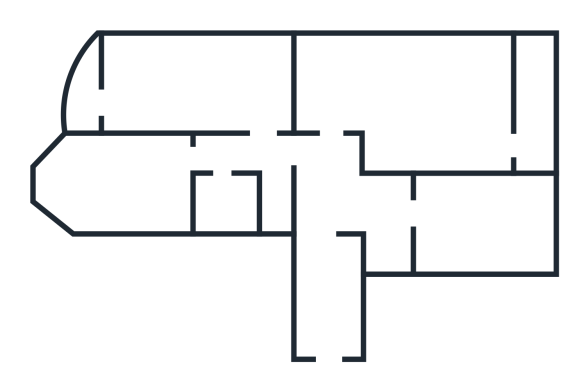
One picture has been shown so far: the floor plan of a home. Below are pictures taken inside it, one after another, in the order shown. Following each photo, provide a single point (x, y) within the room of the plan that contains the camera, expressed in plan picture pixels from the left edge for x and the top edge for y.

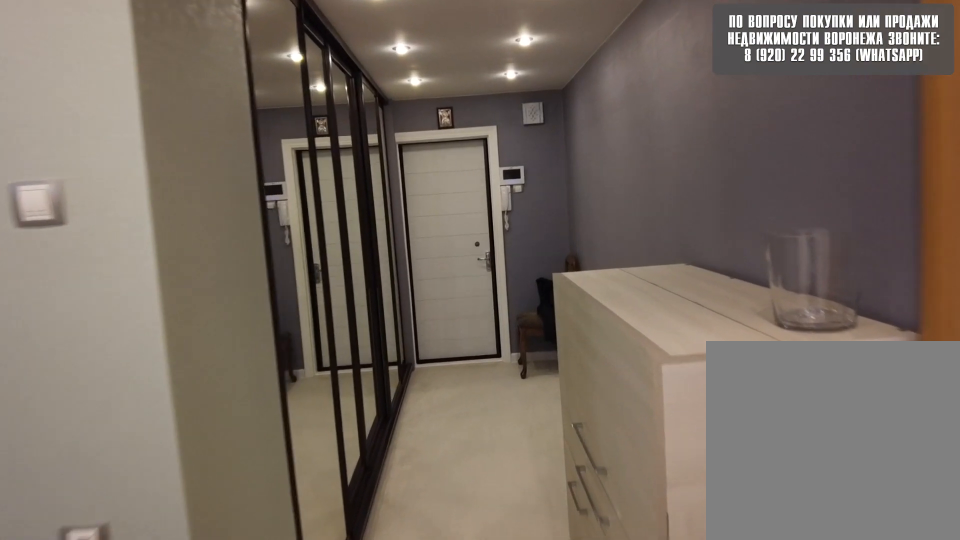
(332, 341)
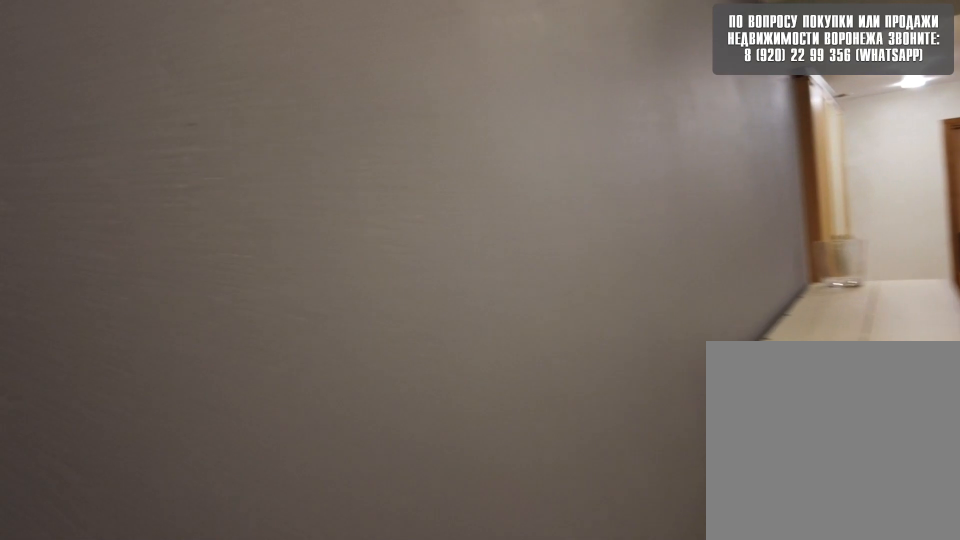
(332, 341)
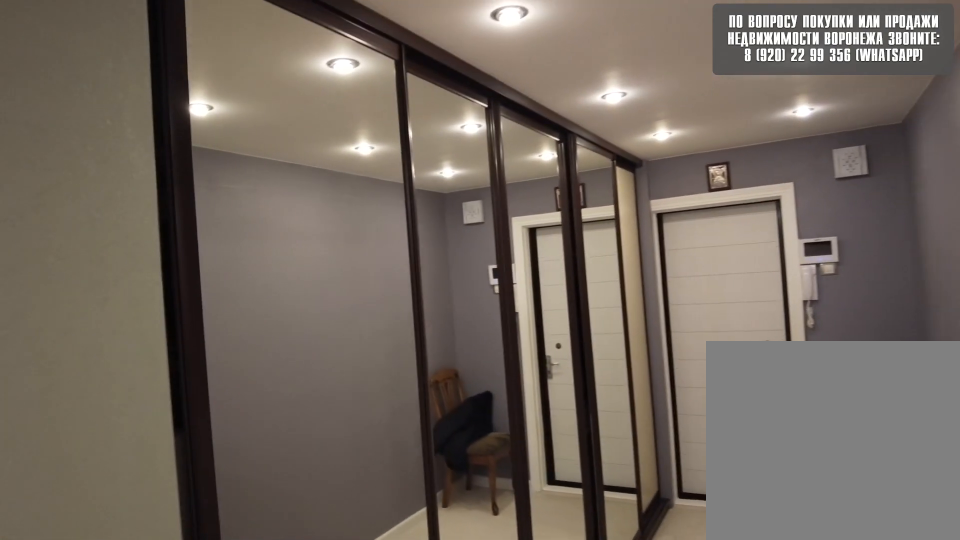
(332, 210)
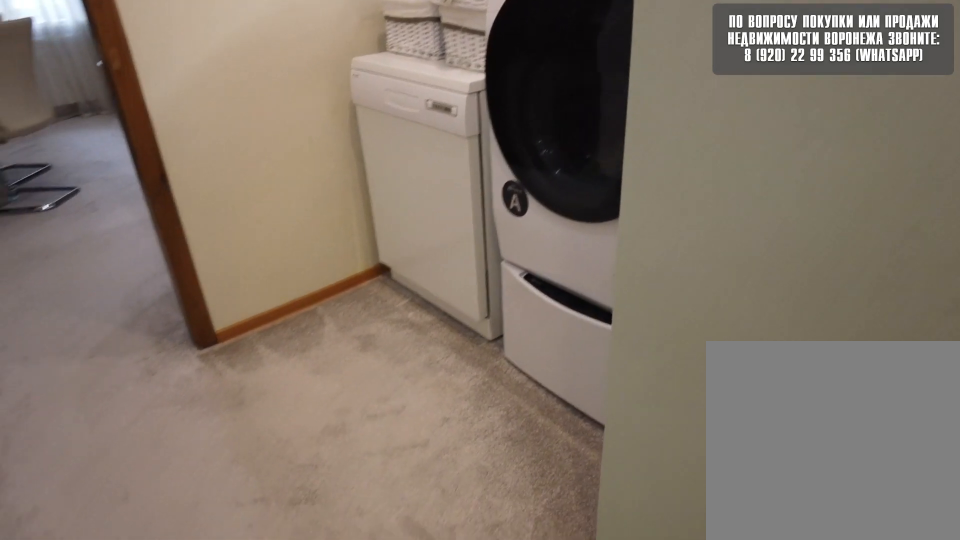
(393, 215)
